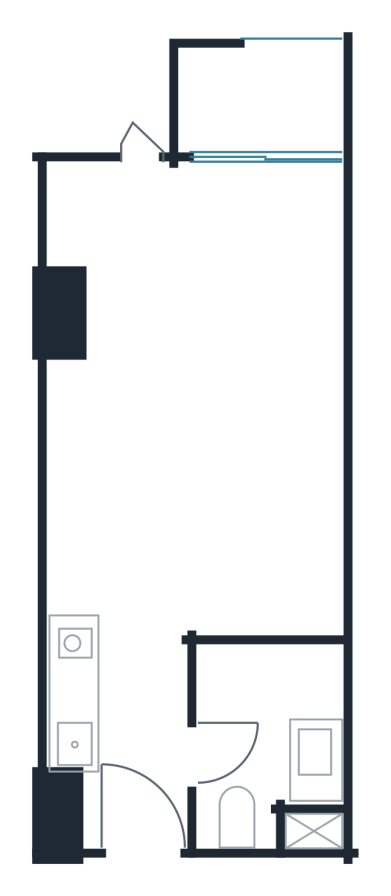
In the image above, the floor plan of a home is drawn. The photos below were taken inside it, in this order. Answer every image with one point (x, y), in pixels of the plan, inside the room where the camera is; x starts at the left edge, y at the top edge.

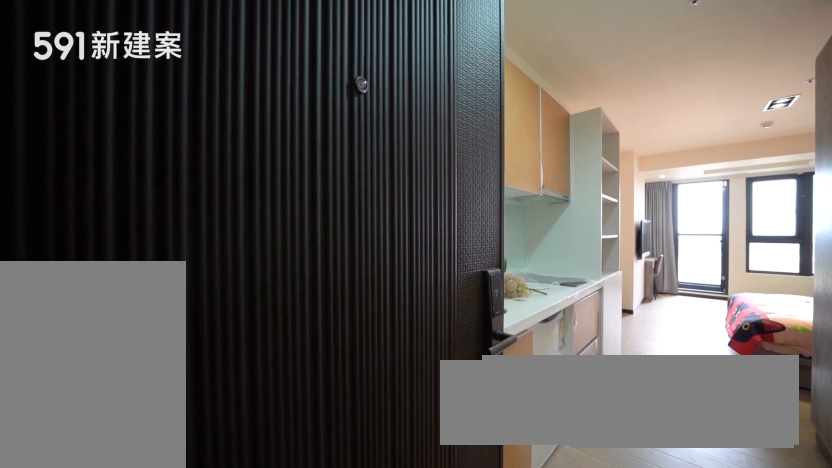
(133, 814)
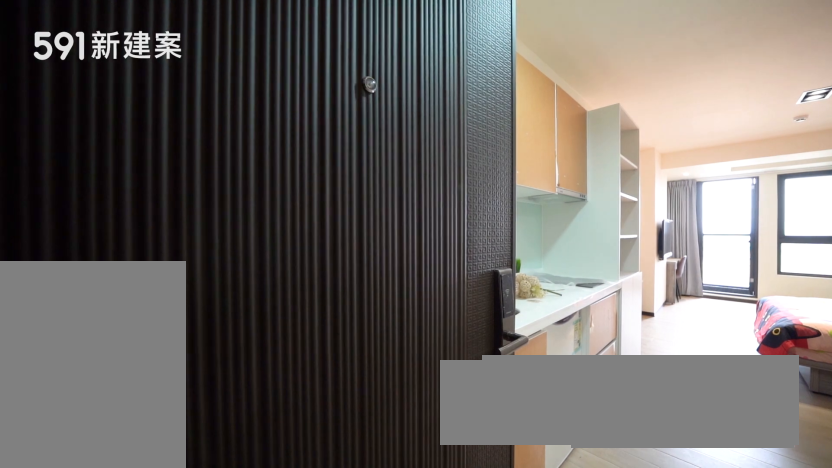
(133, 814)
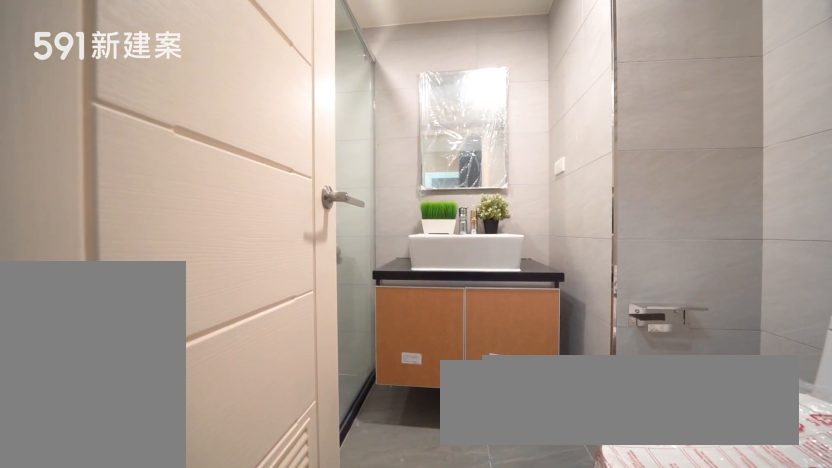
(265, 732)
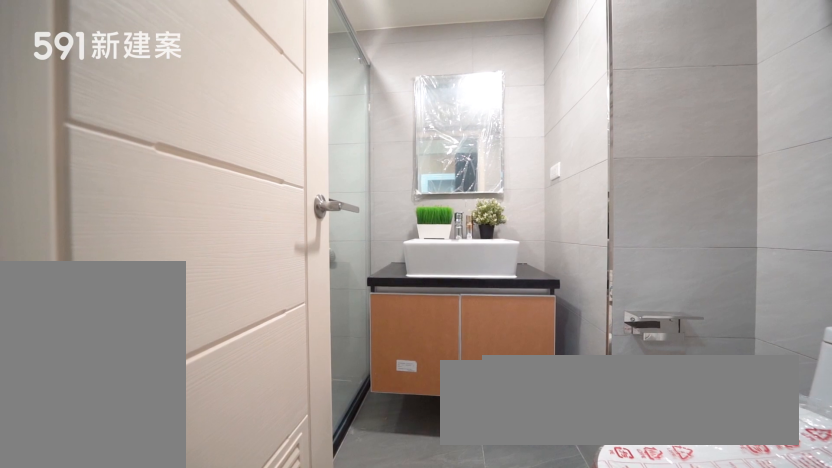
(265, 732)
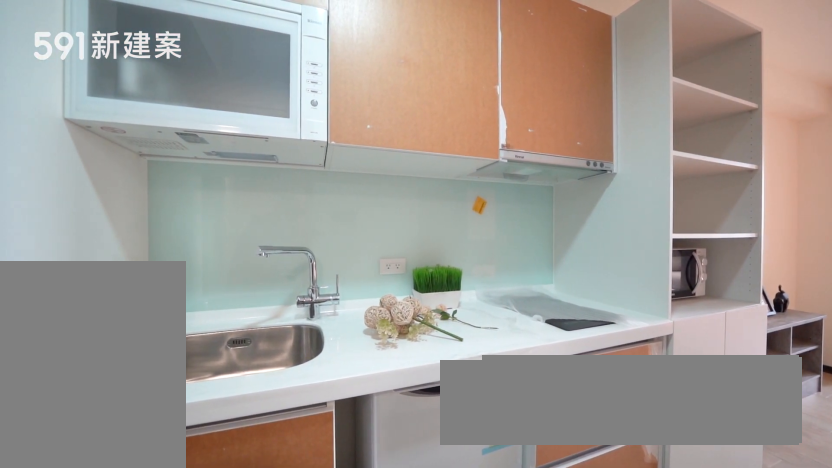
(116, 657)
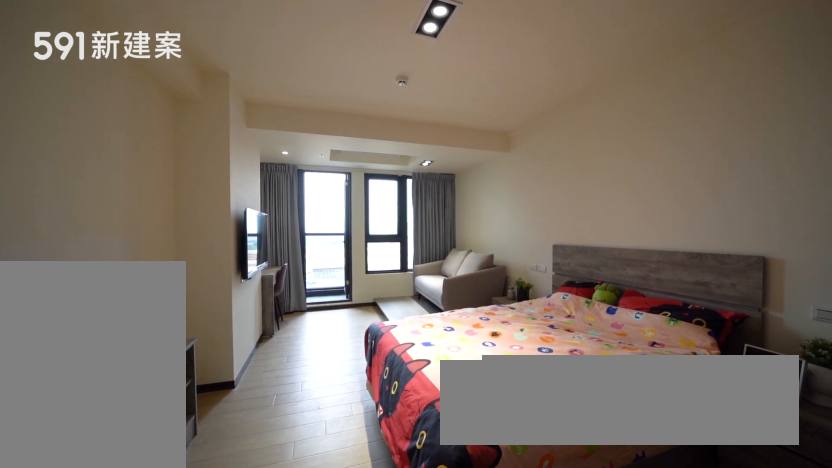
(195, 491)
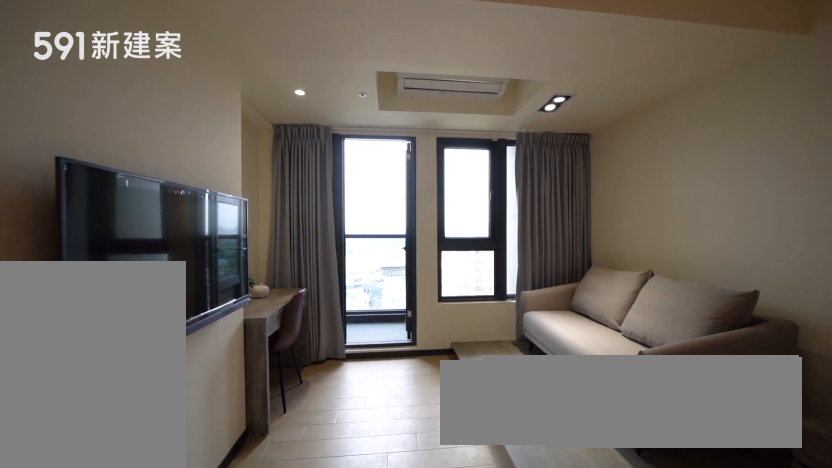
(199, 257)
